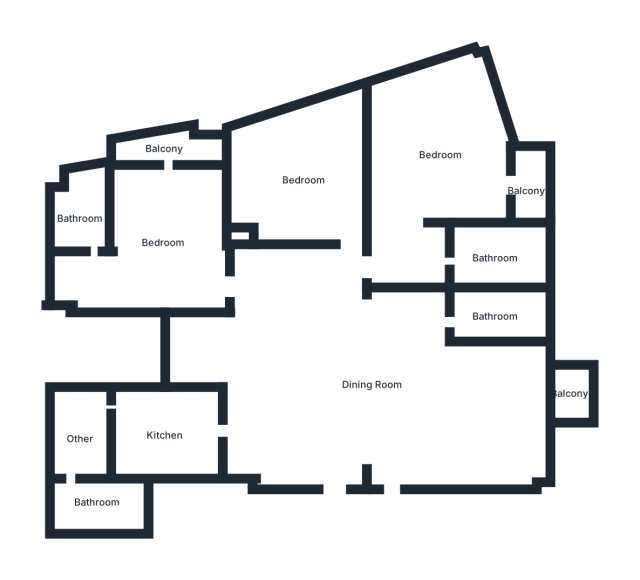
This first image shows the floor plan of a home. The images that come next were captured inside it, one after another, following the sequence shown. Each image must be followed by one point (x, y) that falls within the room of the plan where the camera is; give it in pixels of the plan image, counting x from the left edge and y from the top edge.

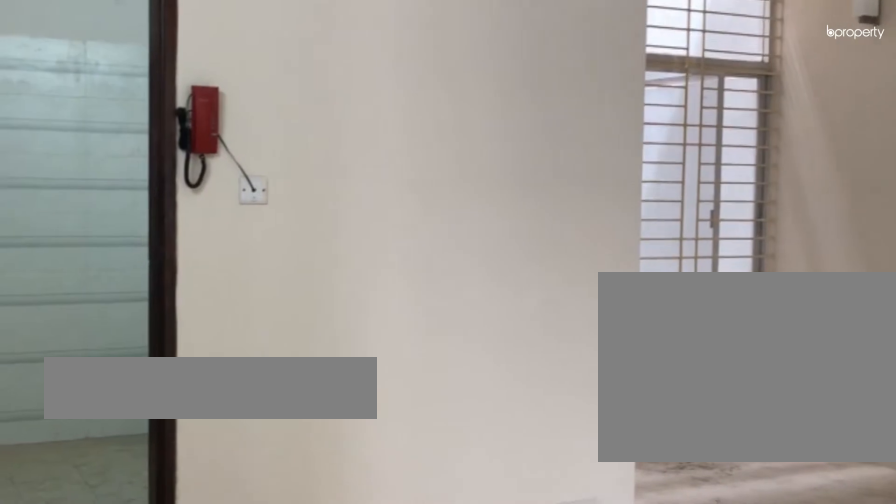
(370, 385)
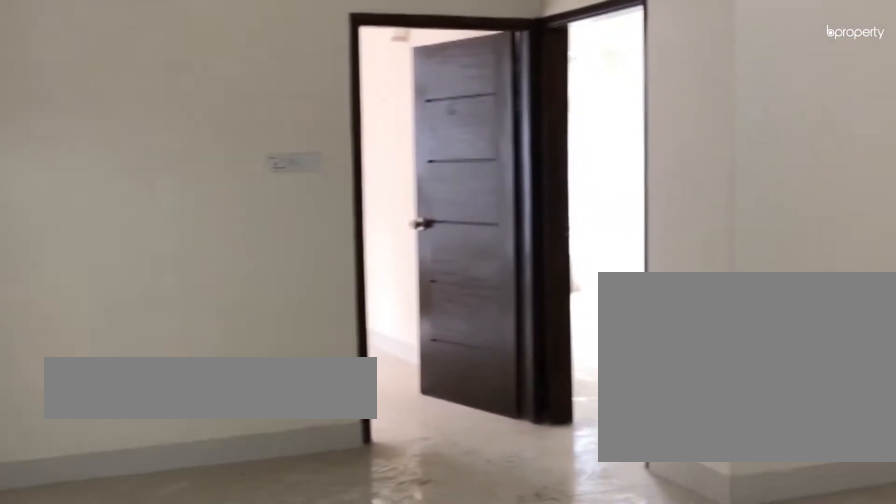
(370, 385)
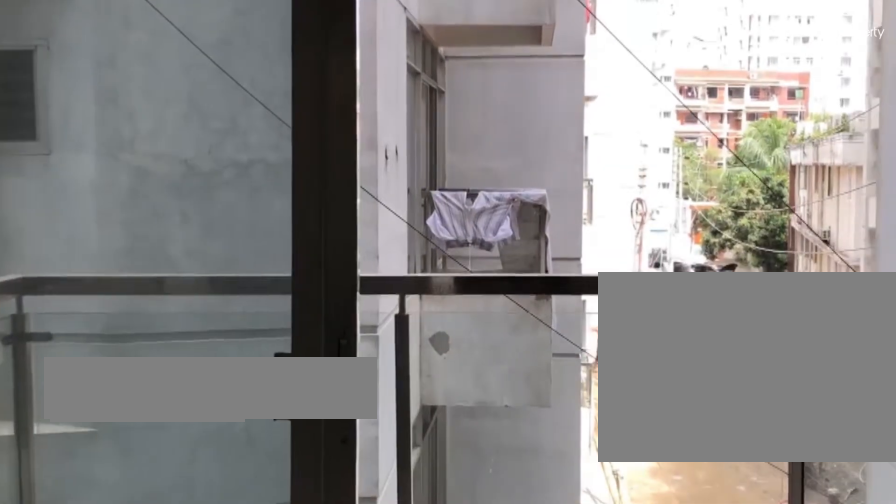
(569, 394)
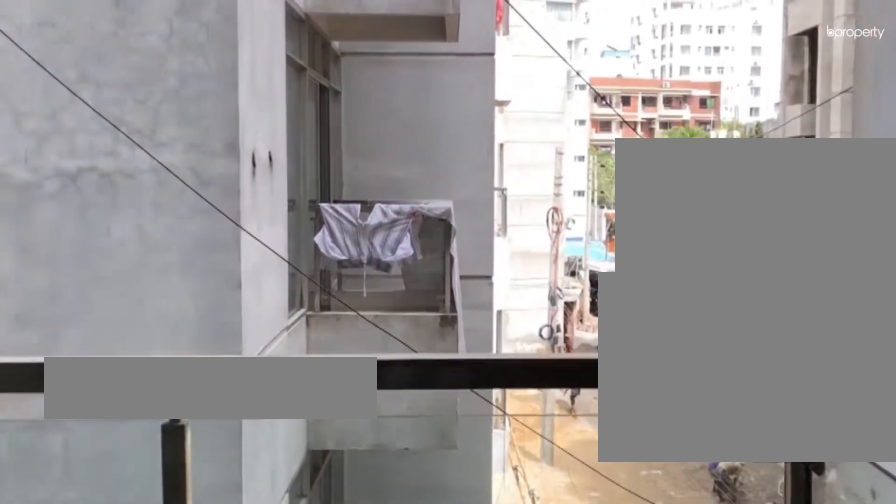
(569, 394)
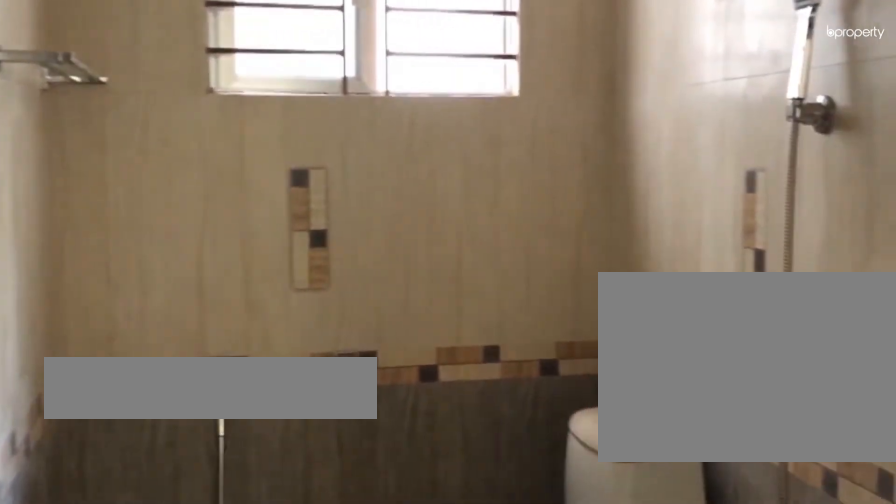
(493, 317)
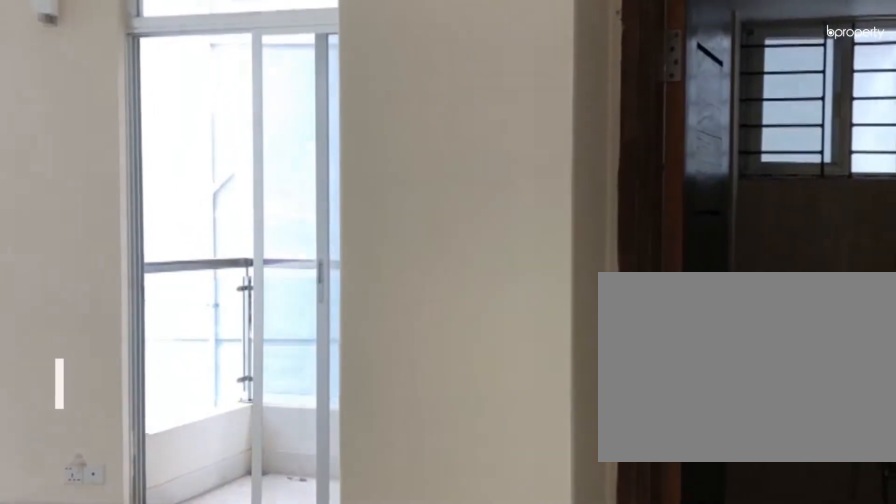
(396, 263)
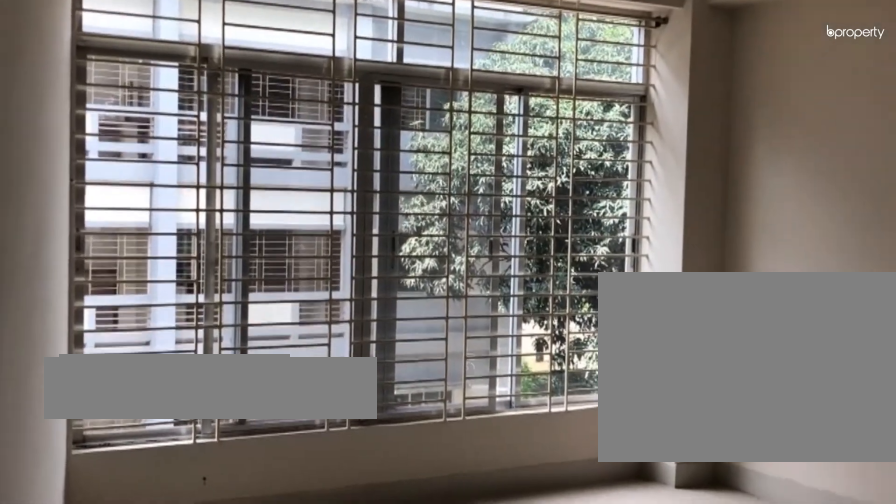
(439, 153)
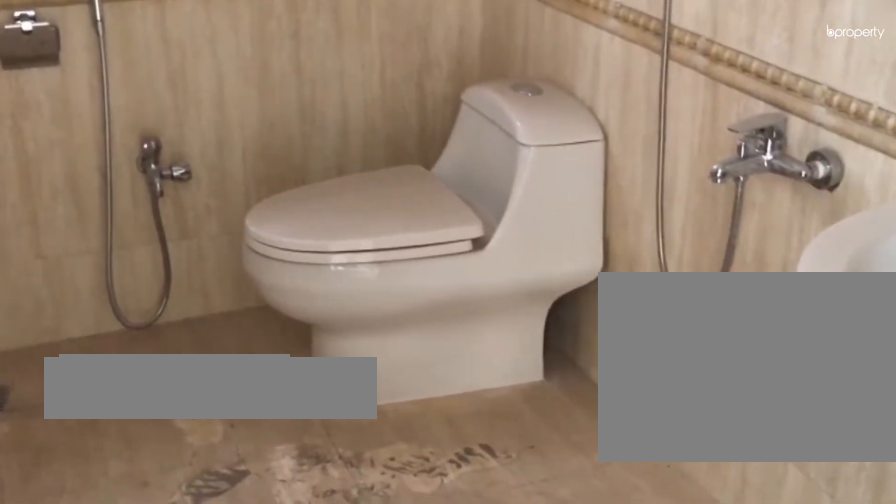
(493, 258)
